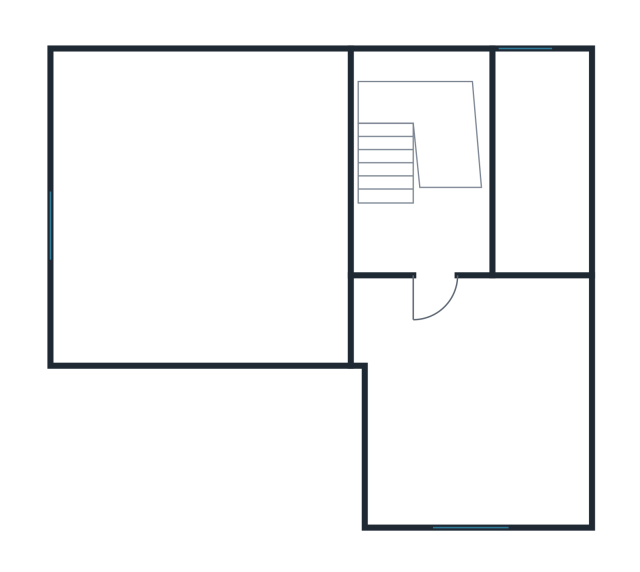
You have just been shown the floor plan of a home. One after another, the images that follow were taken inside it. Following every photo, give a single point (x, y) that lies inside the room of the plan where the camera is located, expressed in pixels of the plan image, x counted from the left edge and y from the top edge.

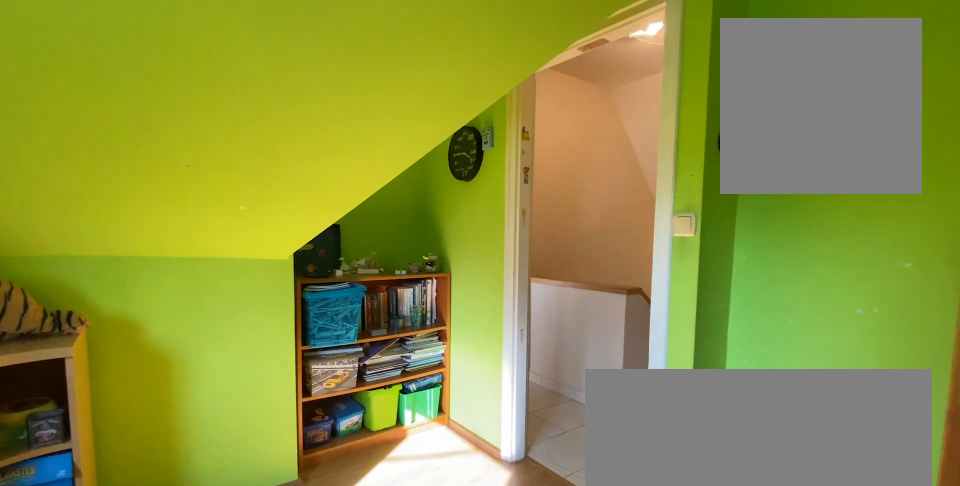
(459, 425)
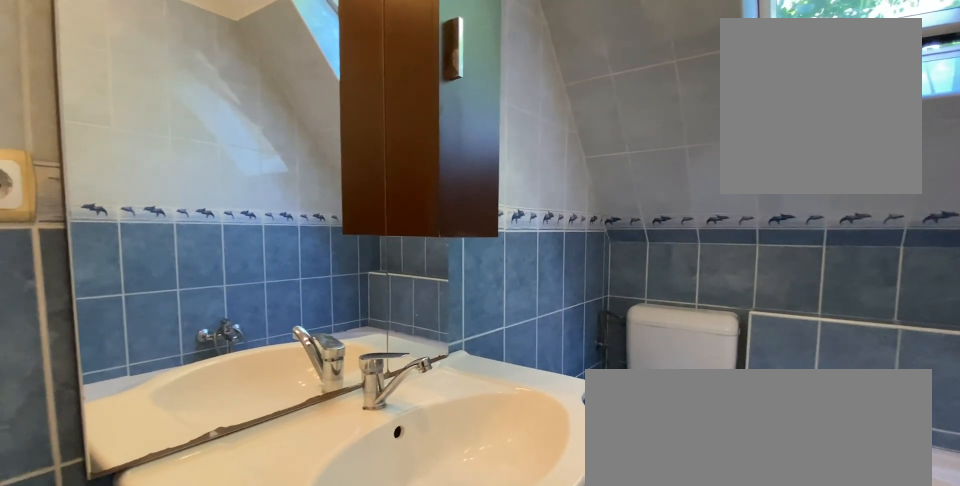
(528, 175)
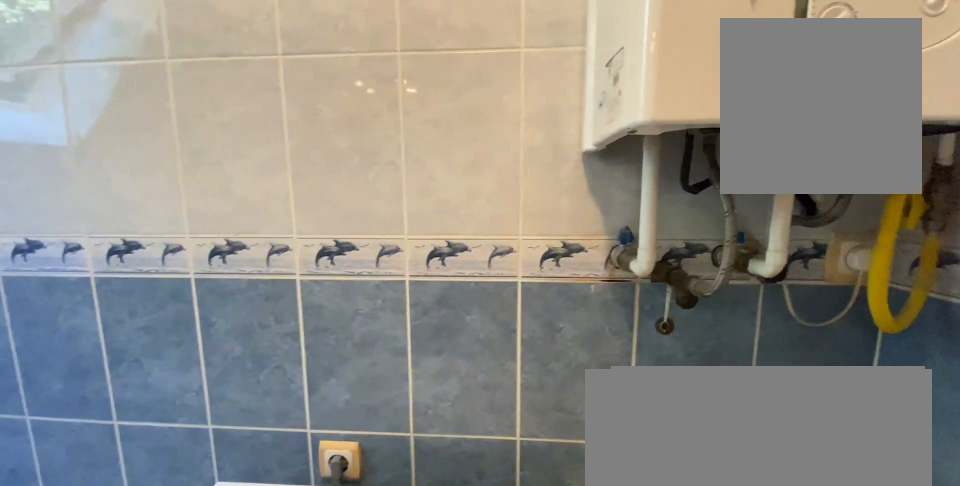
(528, 175)
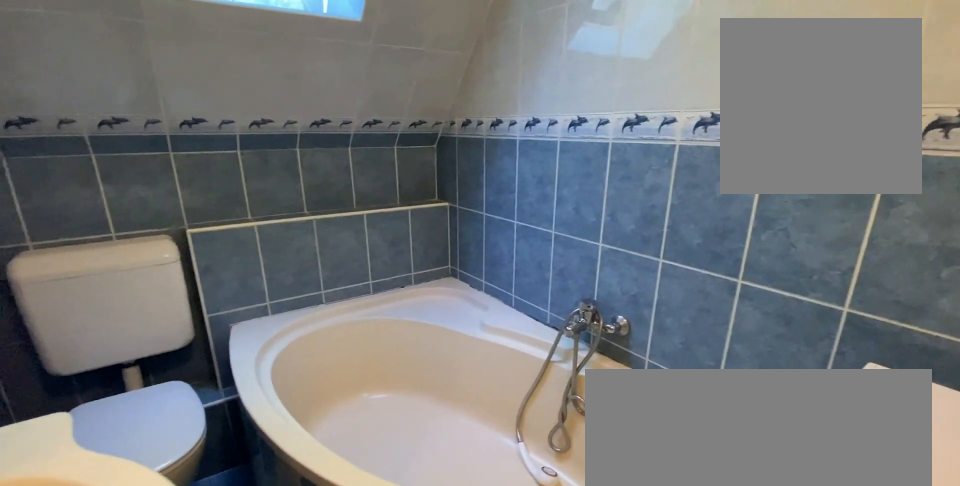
(528, 175)
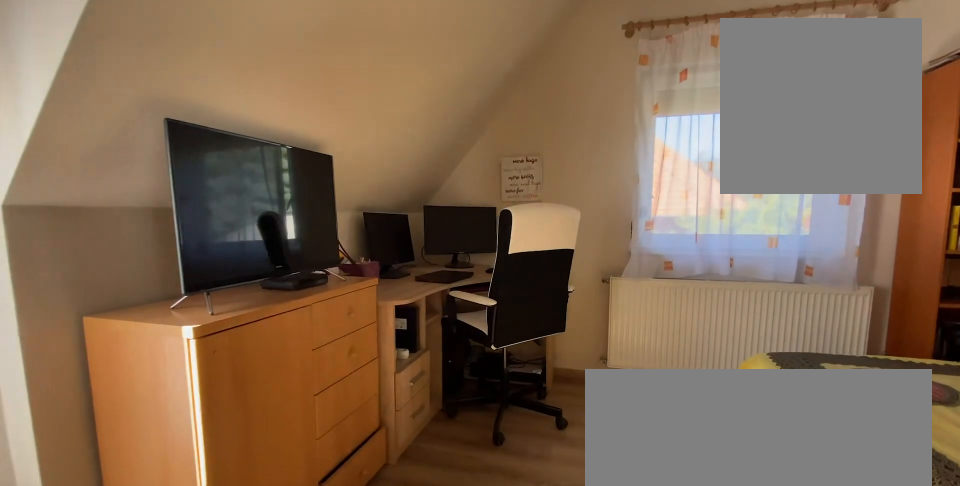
(201, 223)
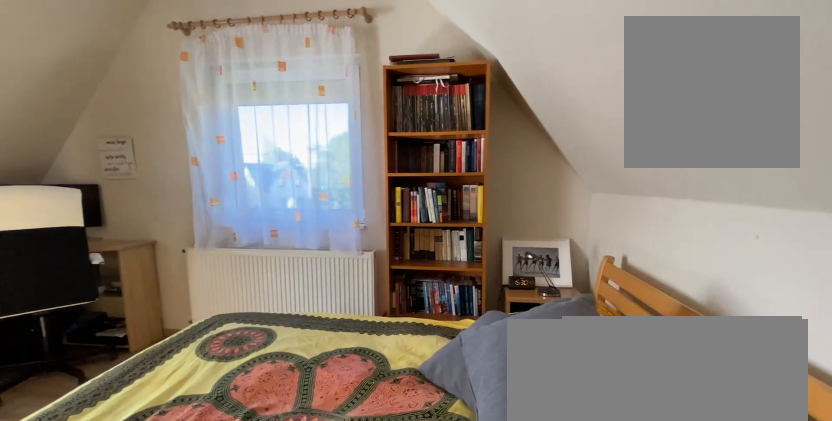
(201, 223)
